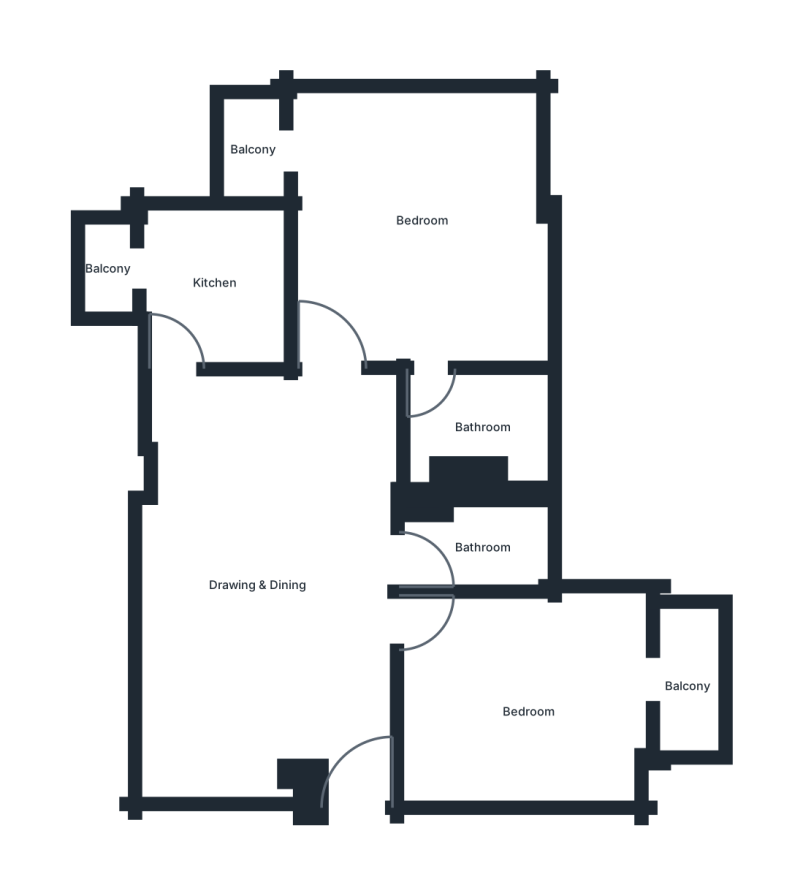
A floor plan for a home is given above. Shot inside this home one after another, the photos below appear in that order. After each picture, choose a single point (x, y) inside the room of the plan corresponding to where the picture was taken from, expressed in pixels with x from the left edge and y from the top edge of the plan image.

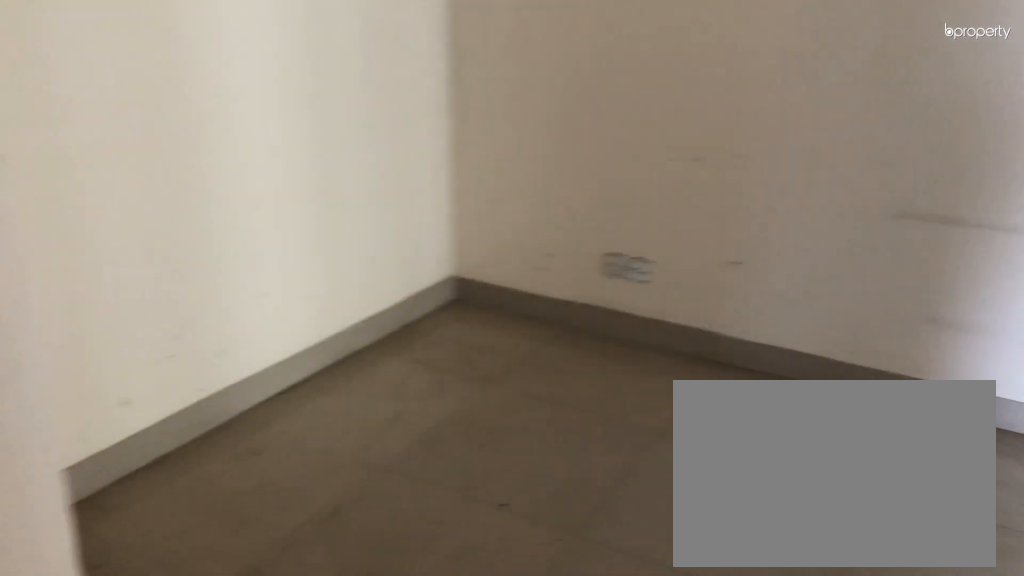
(258, 565)
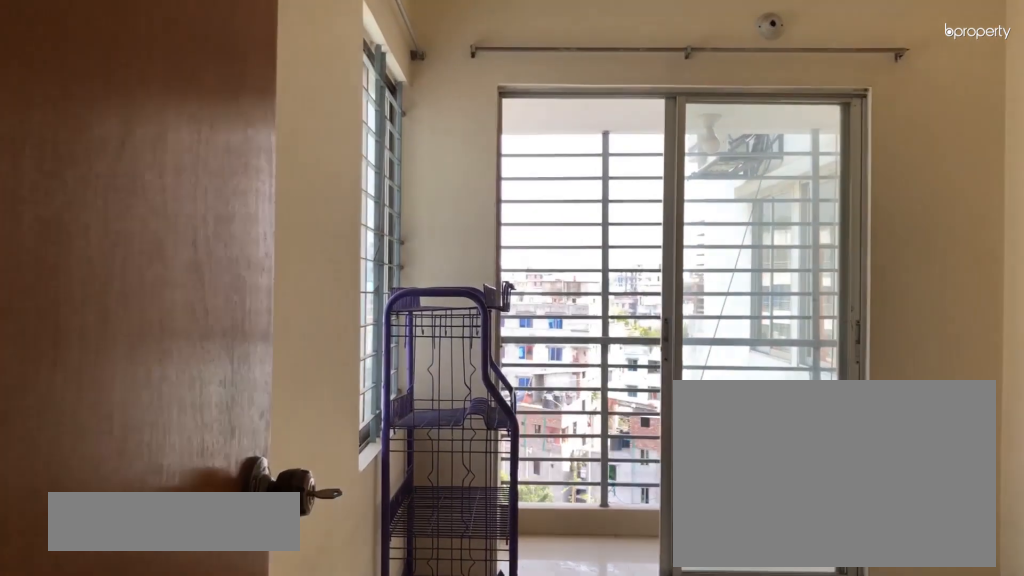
(522, 703)
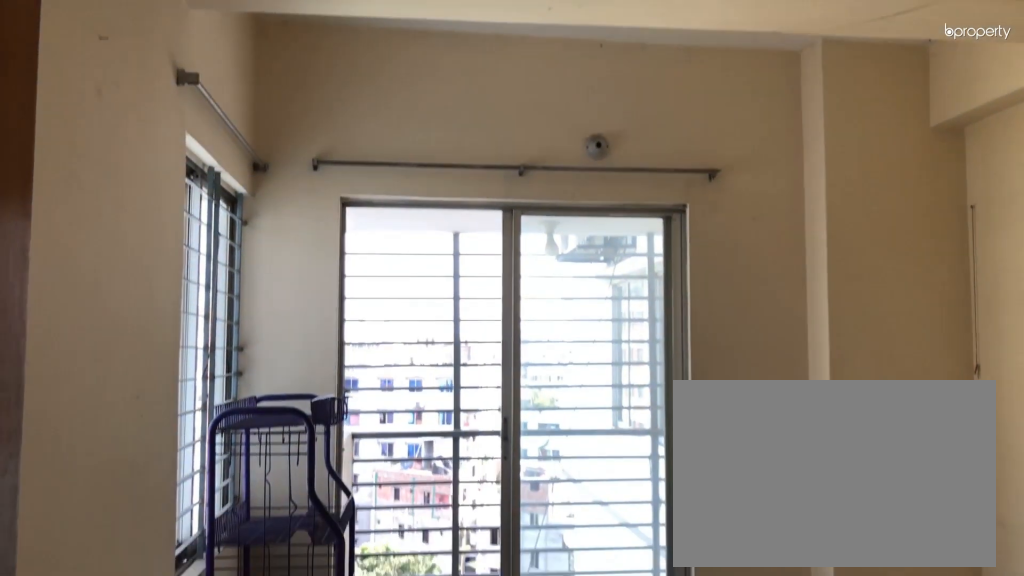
(522, 703)
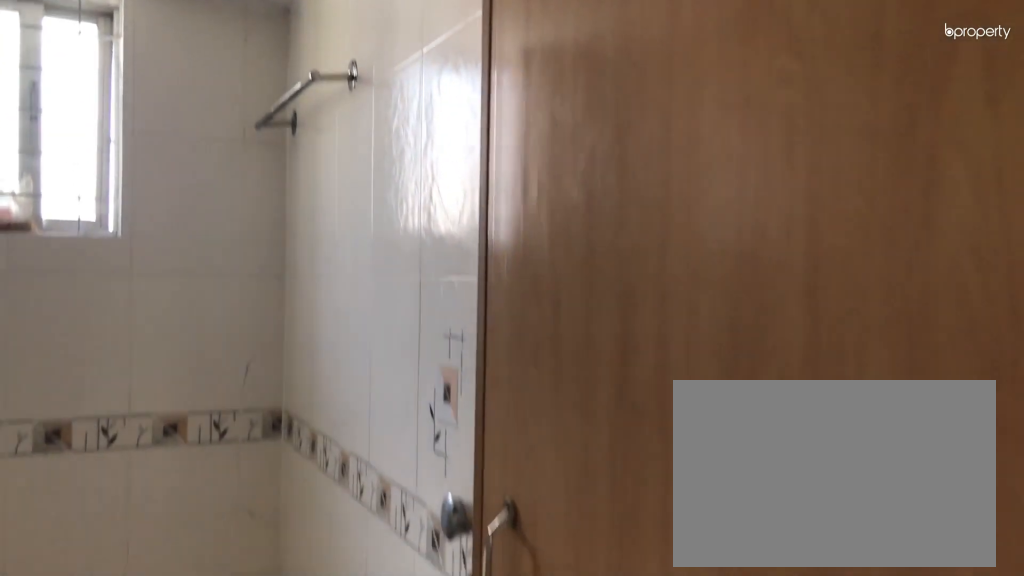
(476, 539)
